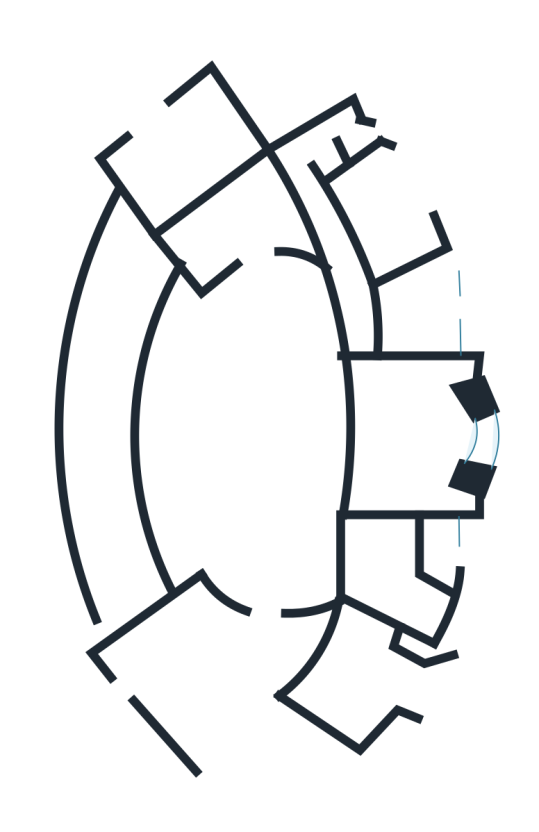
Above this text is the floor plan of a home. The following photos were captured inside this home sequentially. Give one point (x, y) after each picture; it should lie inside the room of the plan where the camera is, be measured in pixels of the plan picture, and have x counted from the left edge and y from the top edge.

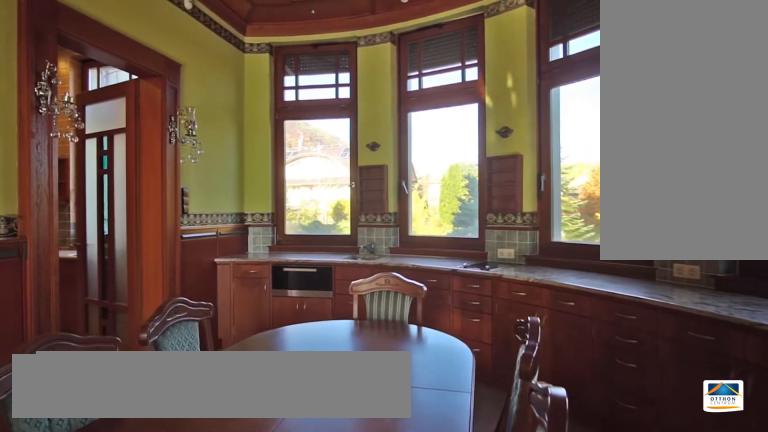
(363, 676)
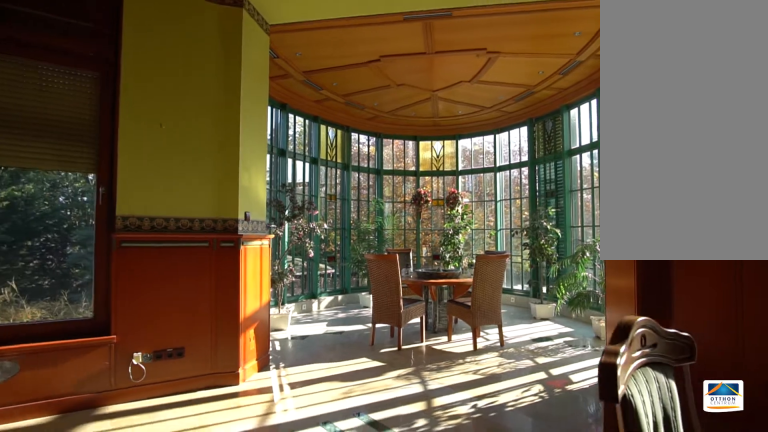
(241, 721)
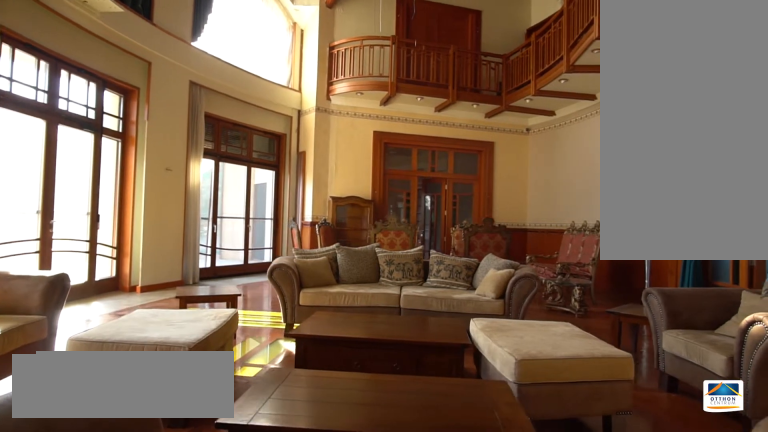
(271, 428)
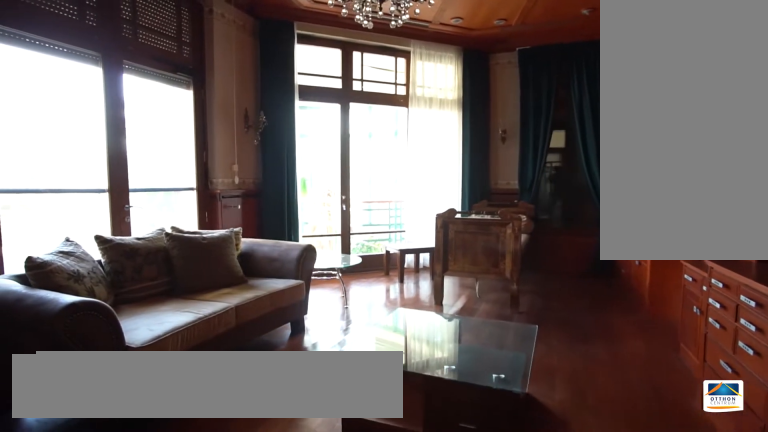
(255, 213)
